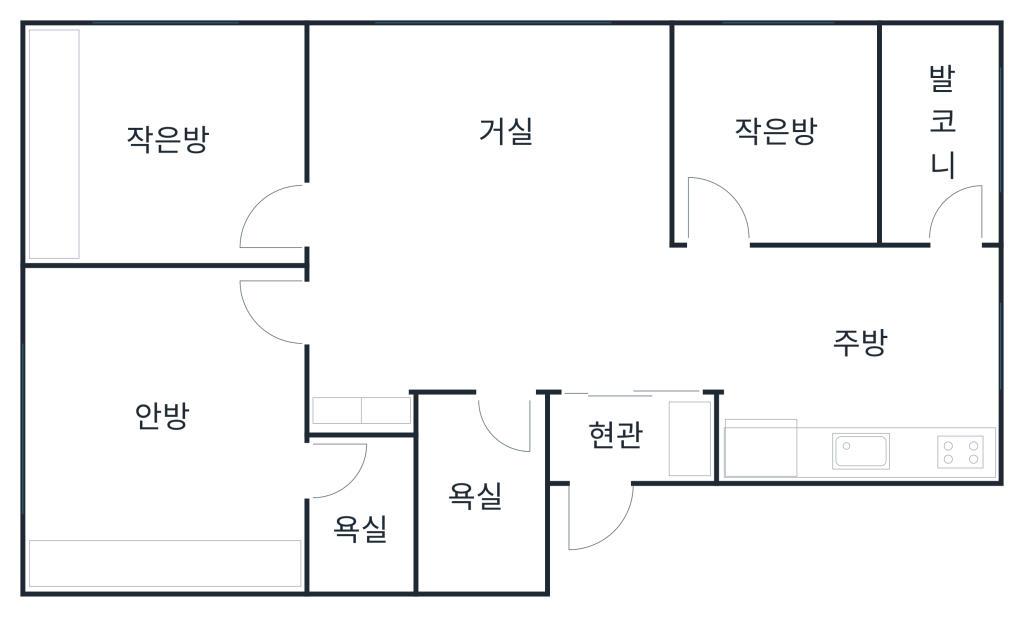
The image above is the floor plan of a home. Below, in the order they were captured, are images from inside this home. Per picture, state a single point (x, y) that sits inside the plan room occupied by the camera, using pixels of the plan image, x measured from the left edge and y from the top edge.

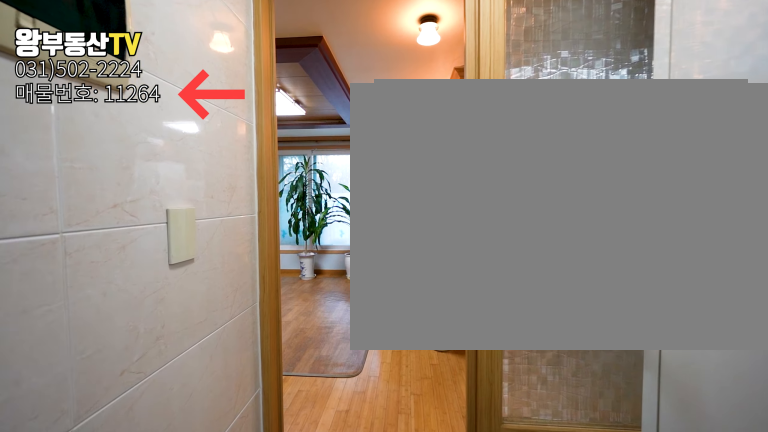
(606, 502)
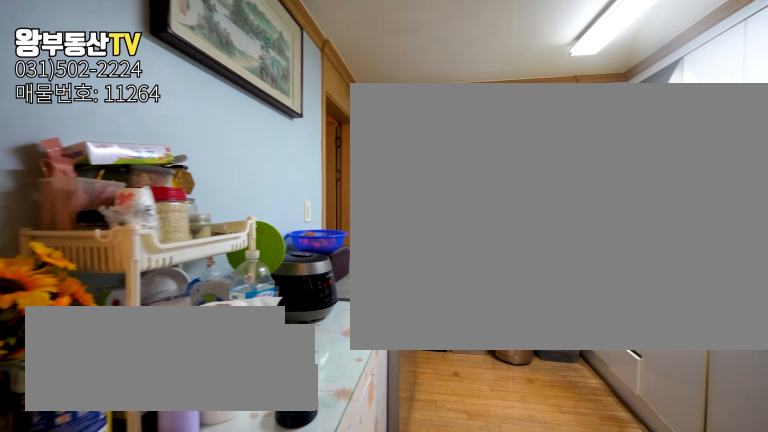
(866, 338)
